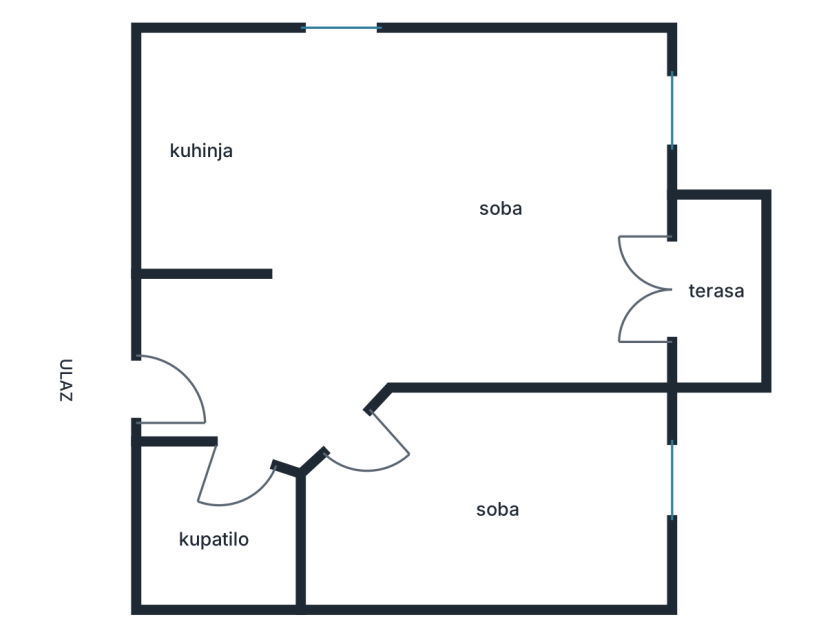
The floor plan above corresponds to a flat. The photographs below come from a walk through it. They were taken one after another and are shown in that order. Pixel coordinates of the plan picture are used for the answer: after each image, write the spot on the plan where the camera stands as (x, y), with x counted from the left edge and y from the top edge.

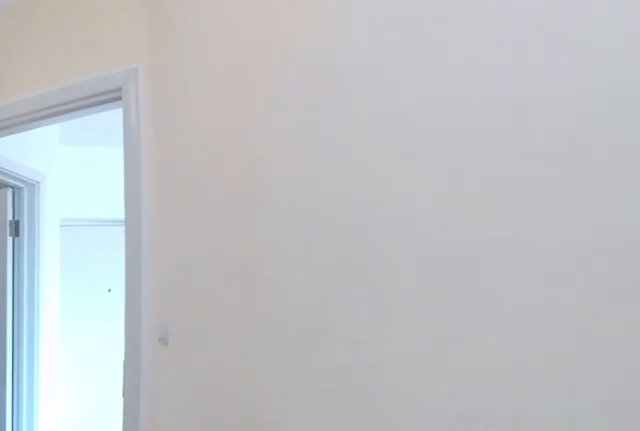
(627, 423)
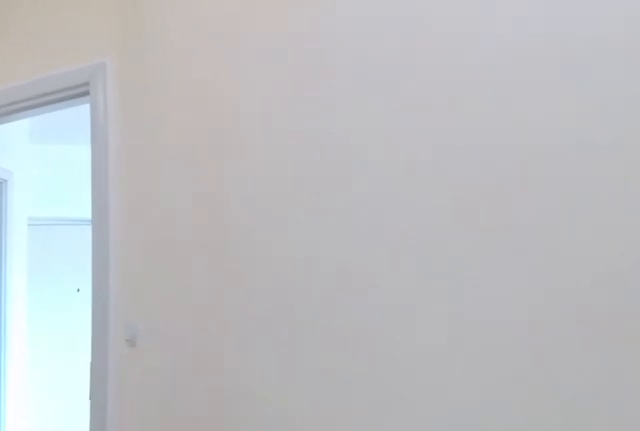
(618, 423)
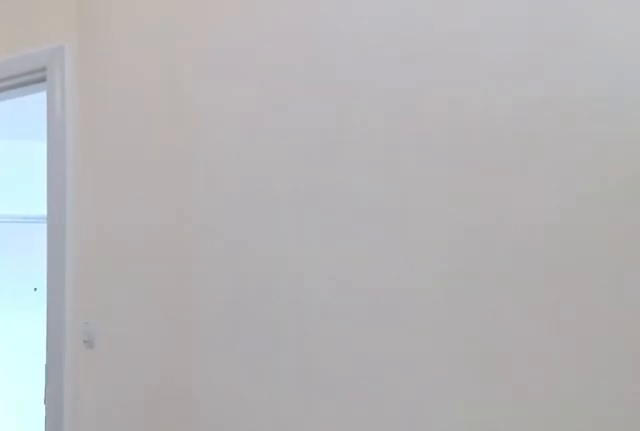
(590, 424)
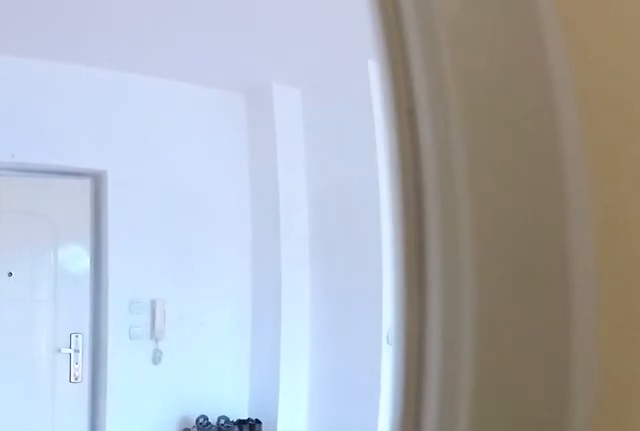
(405, 421)
